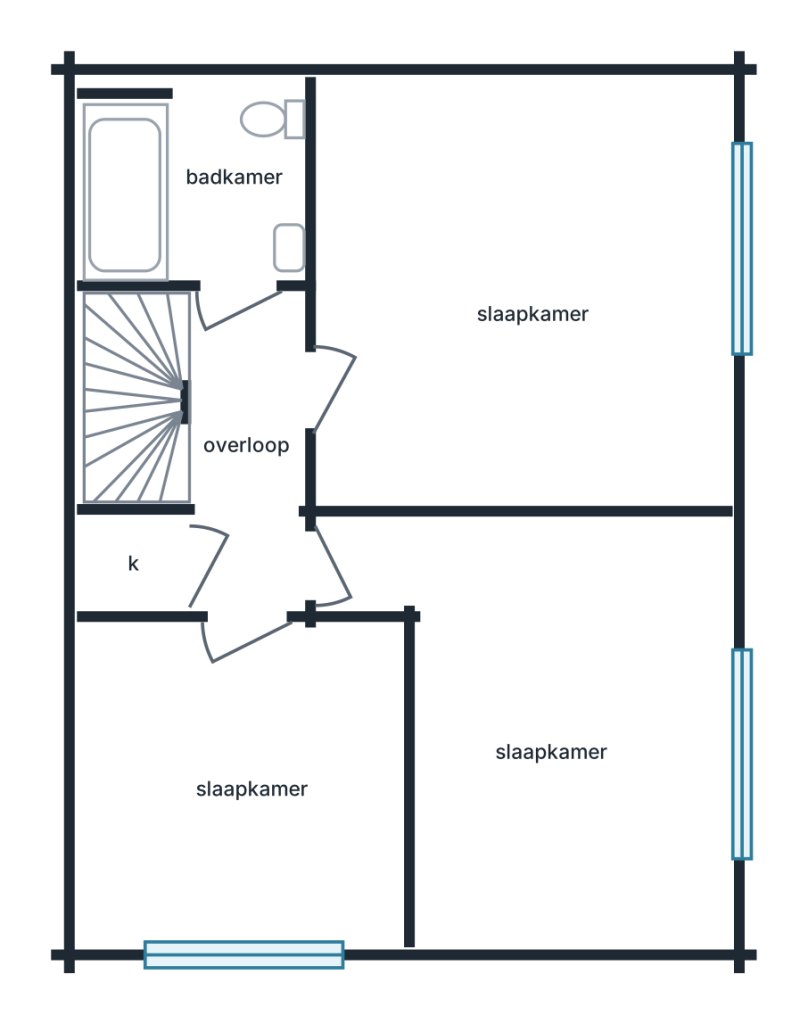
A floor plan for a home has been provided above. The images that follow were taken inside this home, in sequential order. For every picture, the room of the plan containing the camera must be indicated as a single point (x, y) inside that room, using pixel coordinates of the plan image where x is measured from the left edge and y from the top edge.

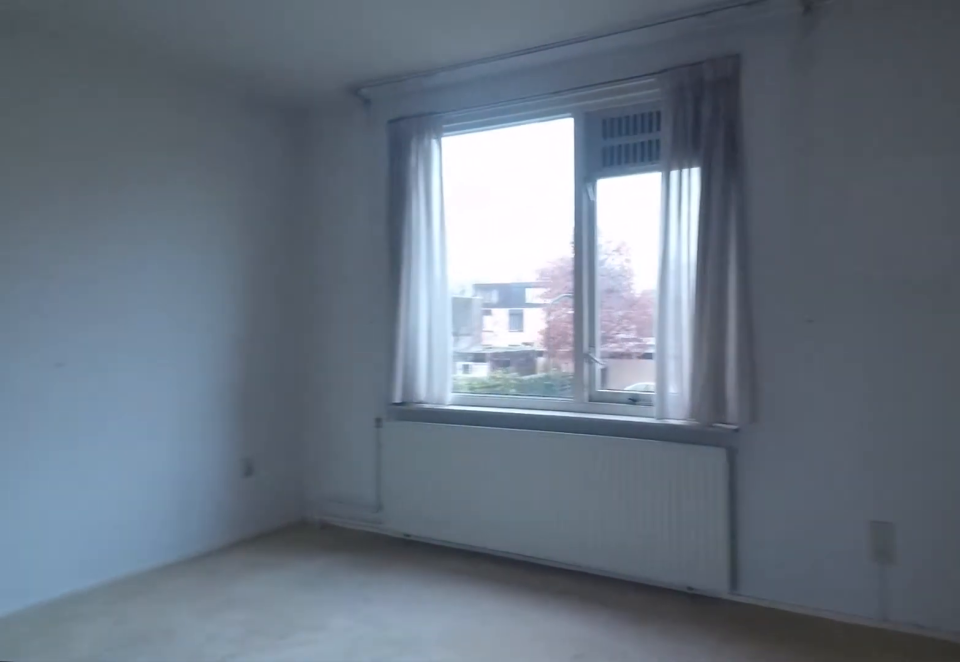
(572, 254)
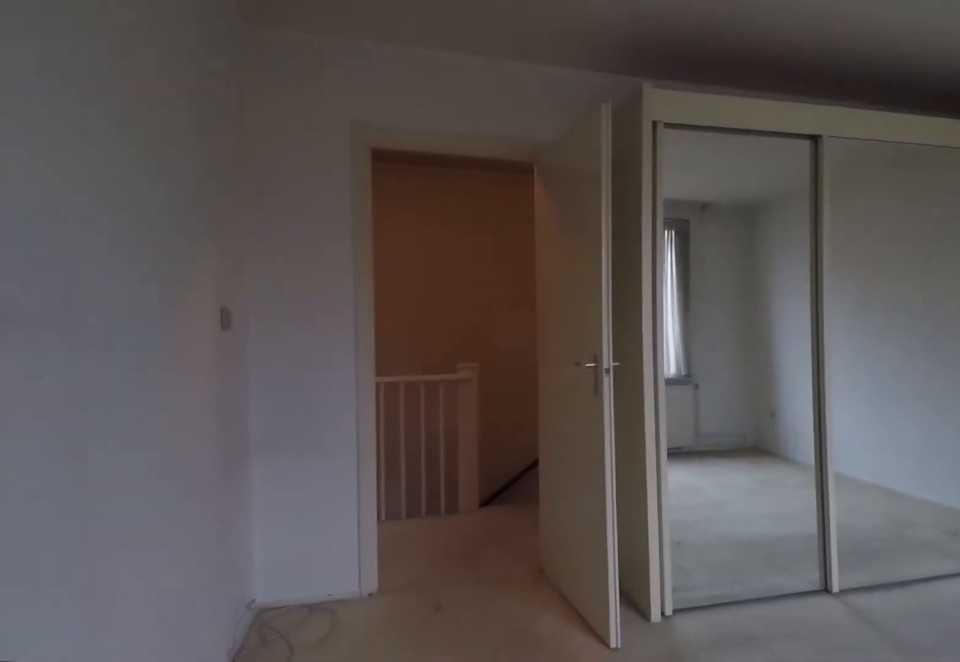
(572, 254)
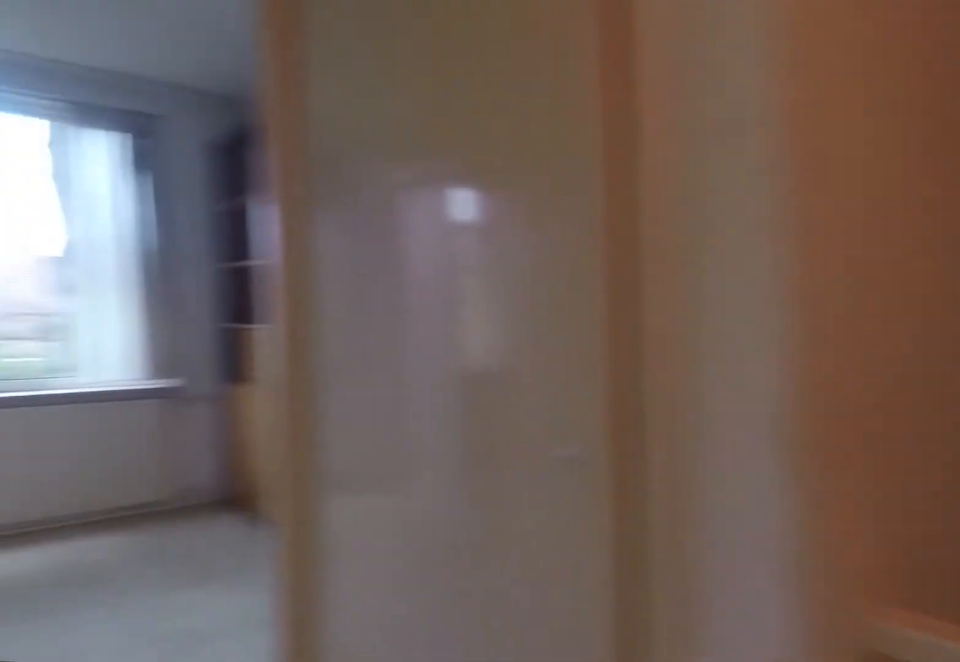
(212, 357)
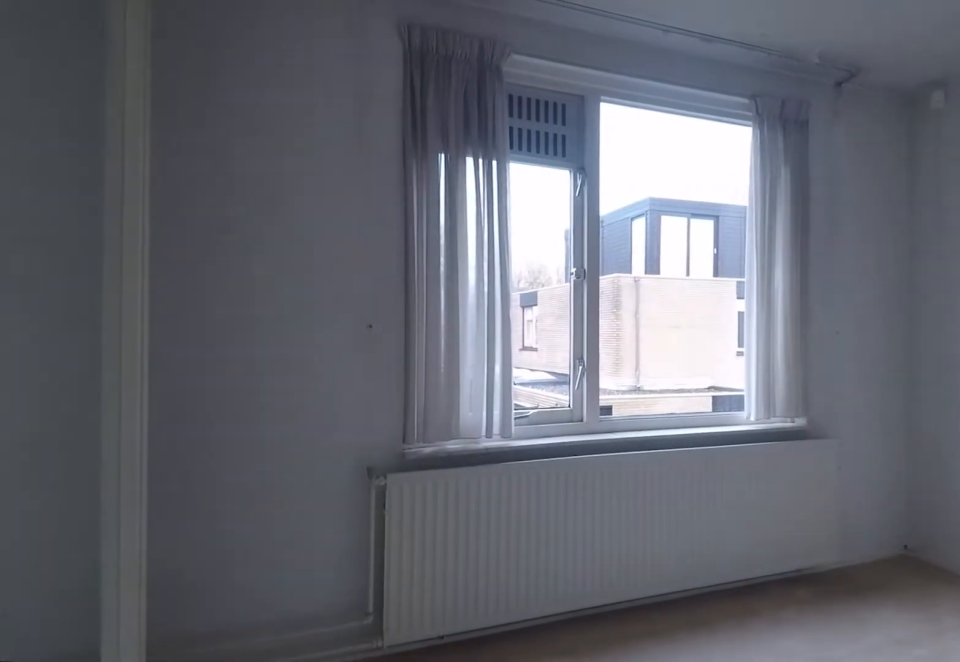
(604, 756)
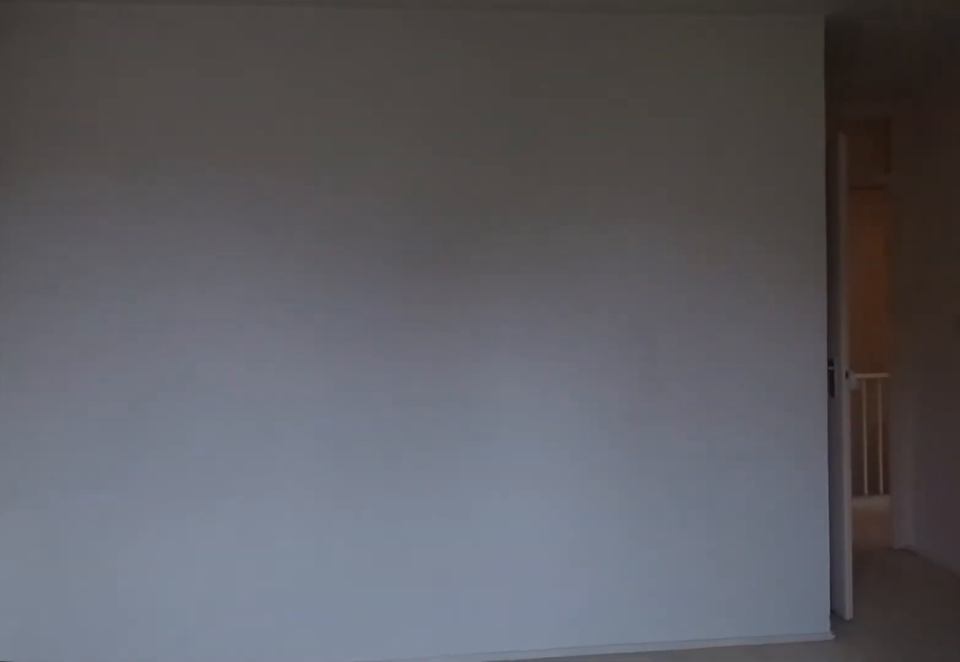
(604, 756)
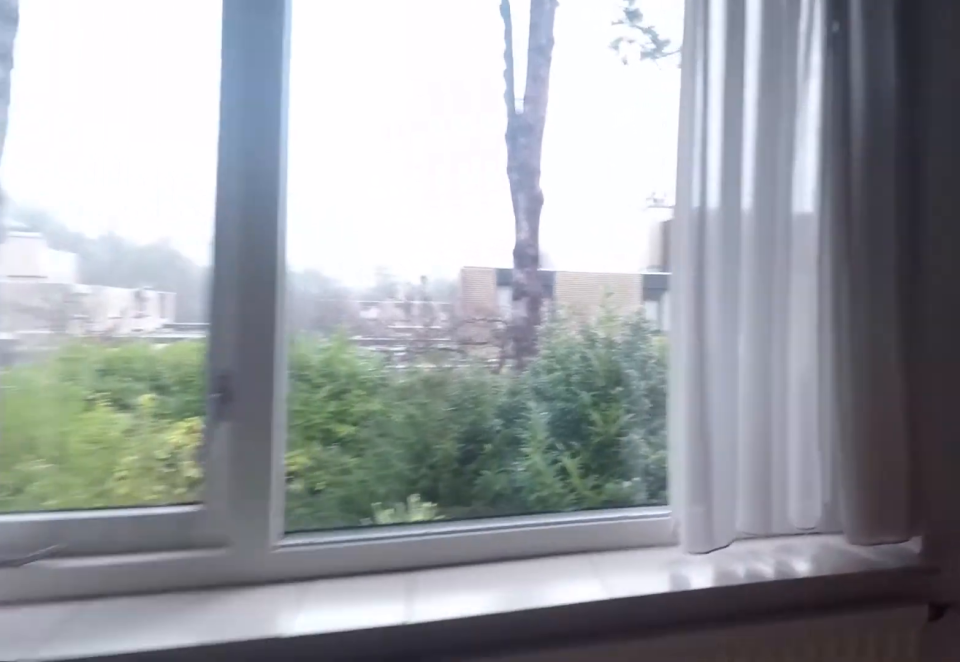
(243, 781)
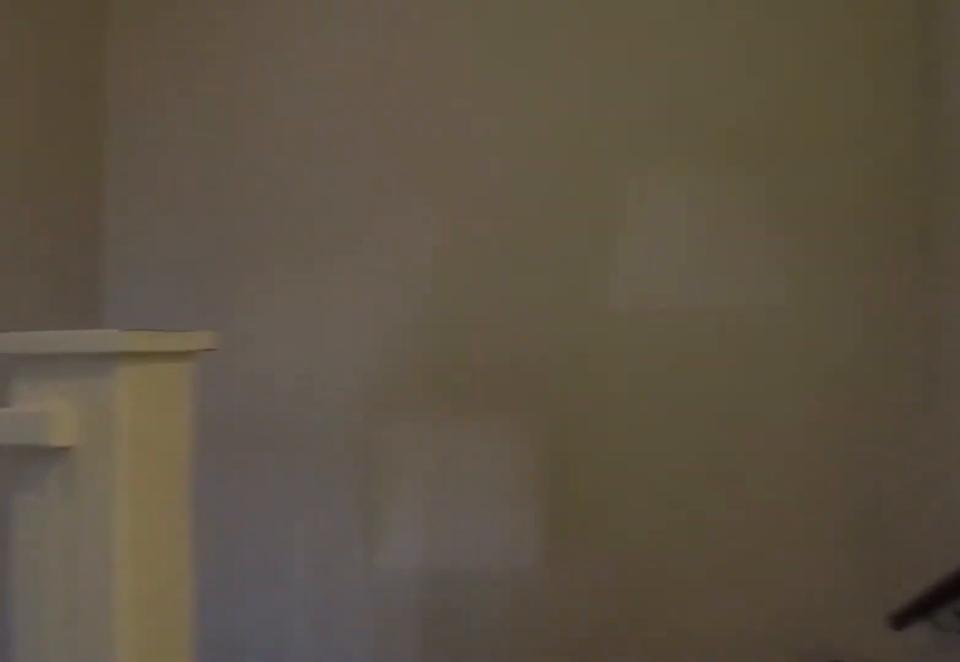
(211, 359)
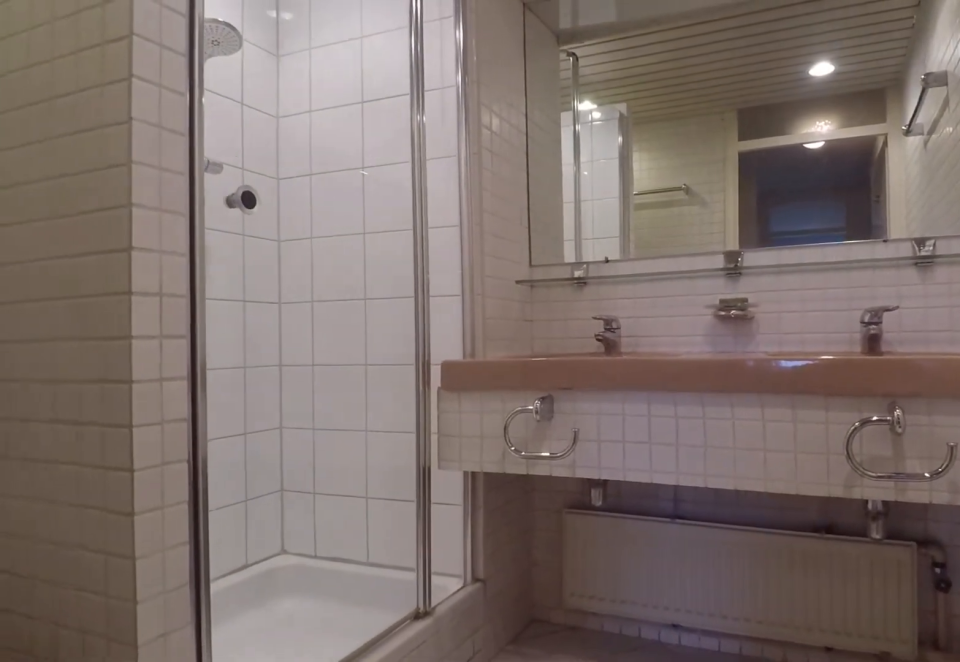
(192, 189)
